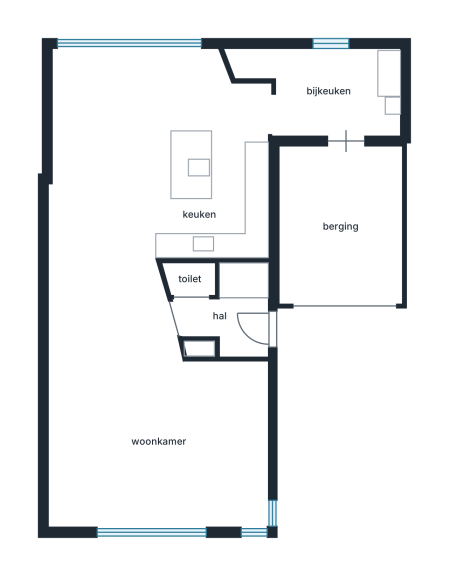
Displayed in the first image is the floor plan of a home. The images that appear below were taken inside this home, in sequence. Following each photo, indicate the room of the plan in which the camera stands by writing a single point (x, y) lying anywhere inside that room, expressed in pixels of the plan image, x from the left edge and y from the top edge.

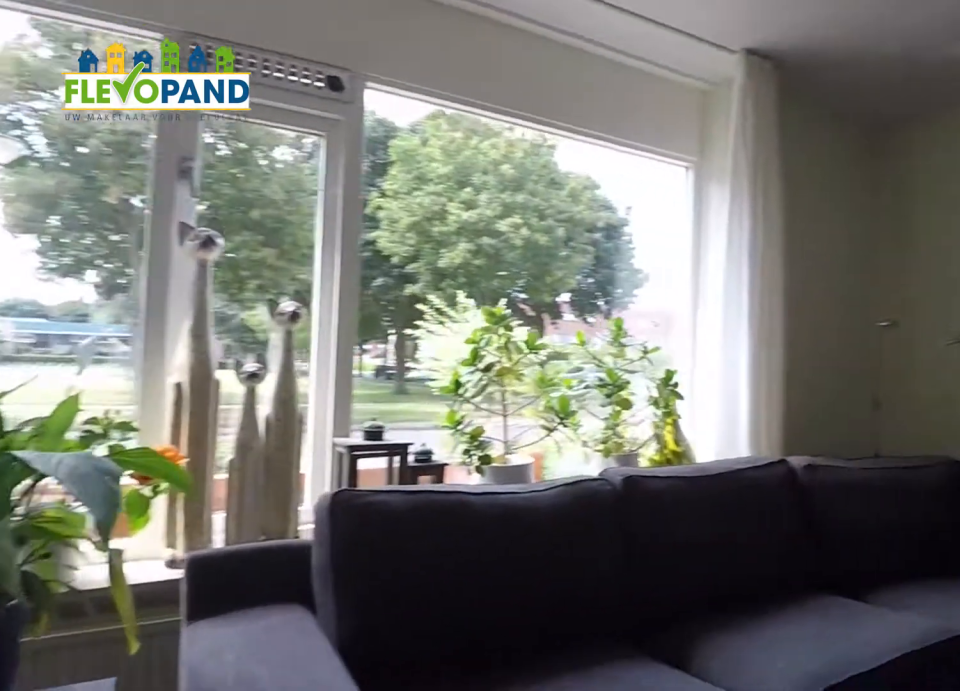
(121, 380)
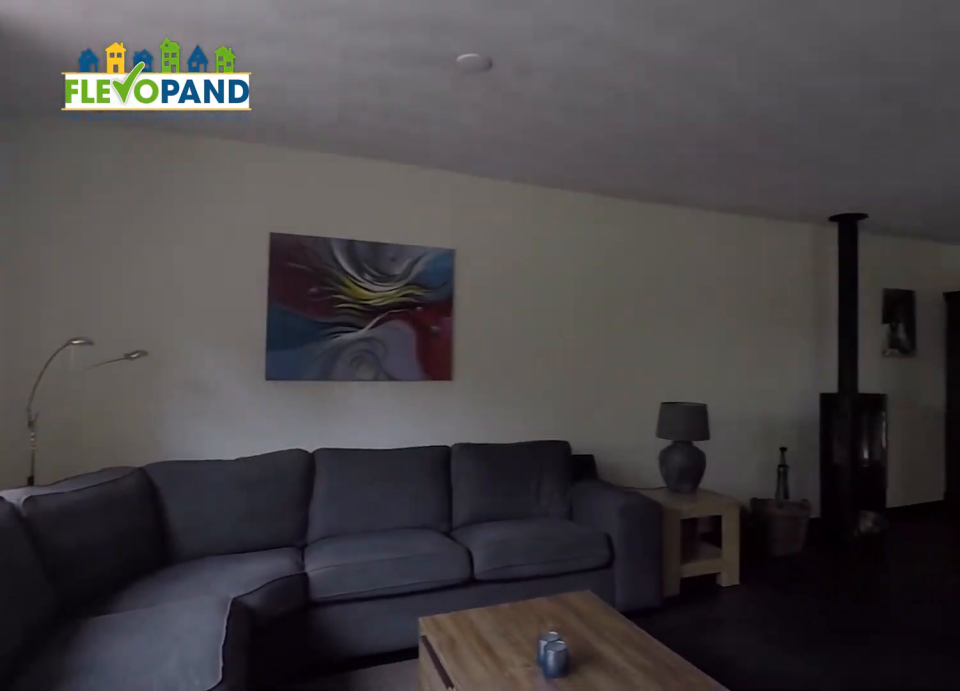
(121, 380)
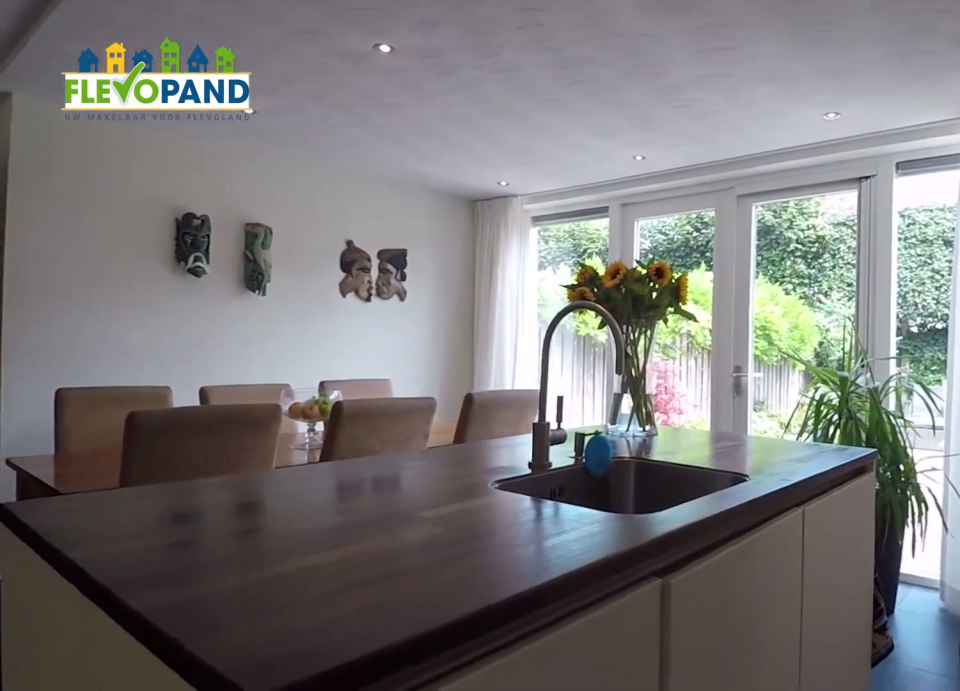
(156, 154)
